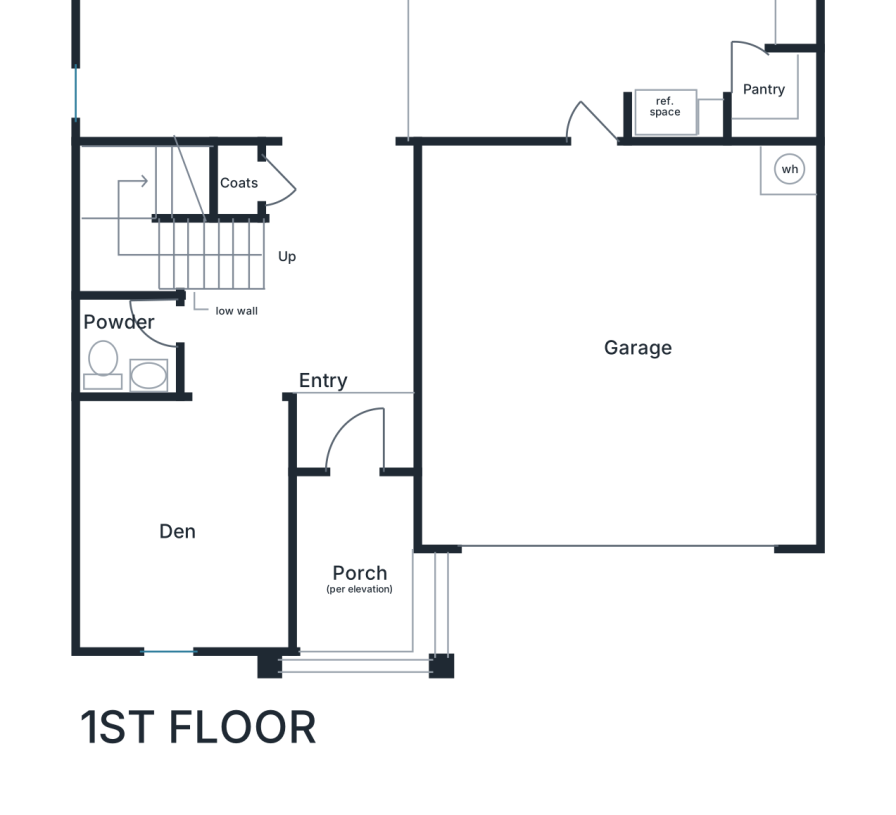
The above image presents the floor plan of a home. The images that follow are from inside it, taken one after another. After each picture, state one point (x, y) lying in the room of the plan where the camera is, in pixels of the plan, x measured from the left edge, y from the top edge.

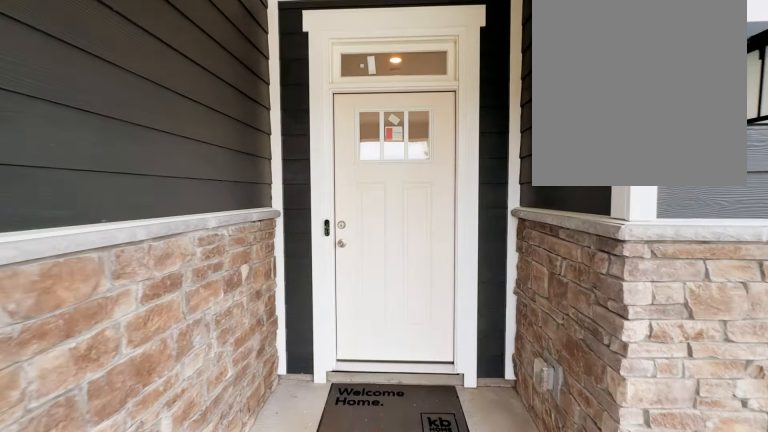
(355, 565)
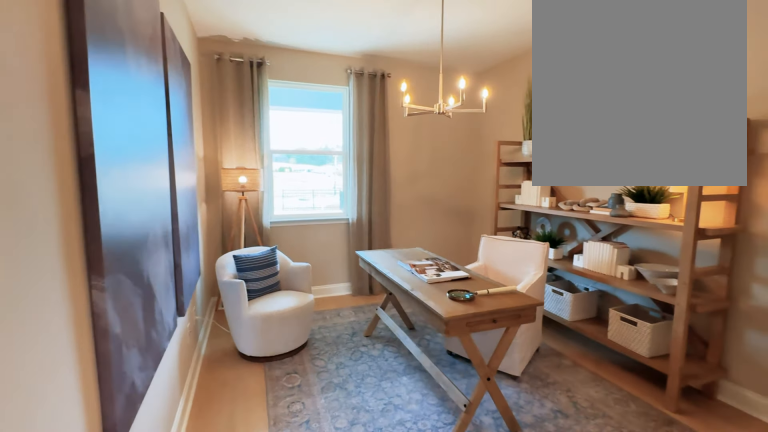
(184, 523)
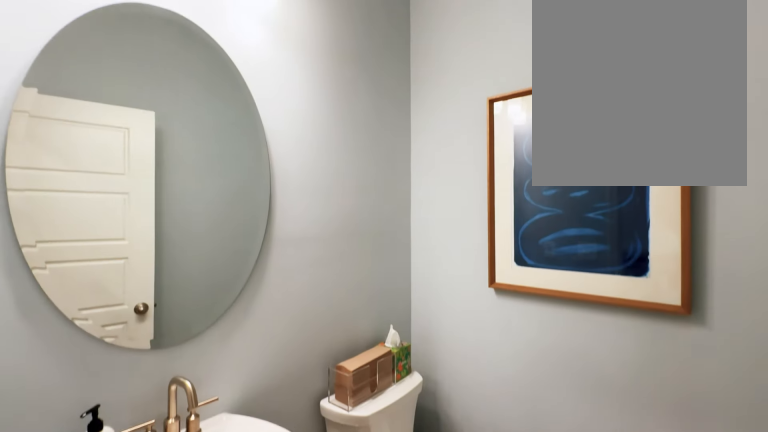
(129, 344)
